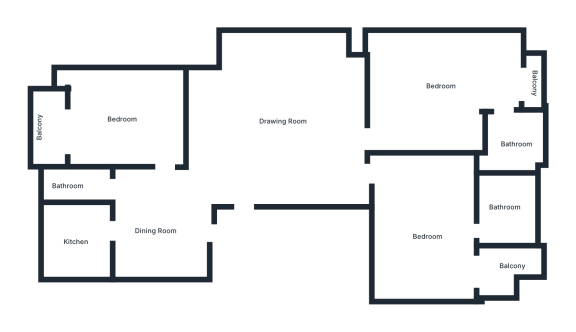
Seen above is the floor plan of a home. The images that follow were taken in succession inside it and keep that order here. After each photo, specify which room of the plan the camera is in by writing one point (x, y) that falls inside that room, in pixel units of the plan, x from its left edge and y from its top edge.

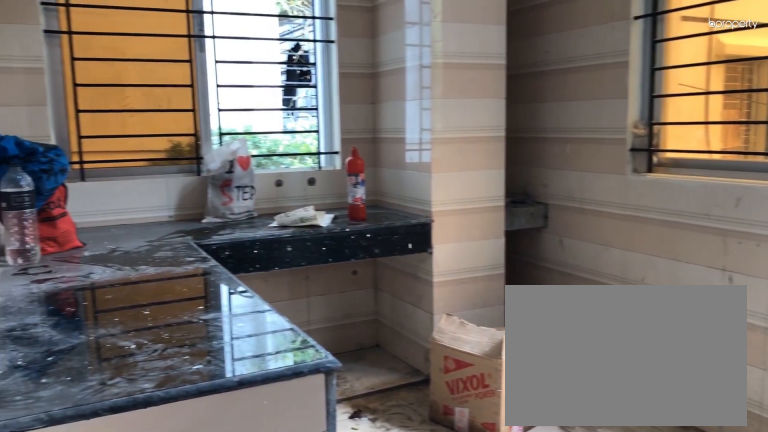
(78, 239)
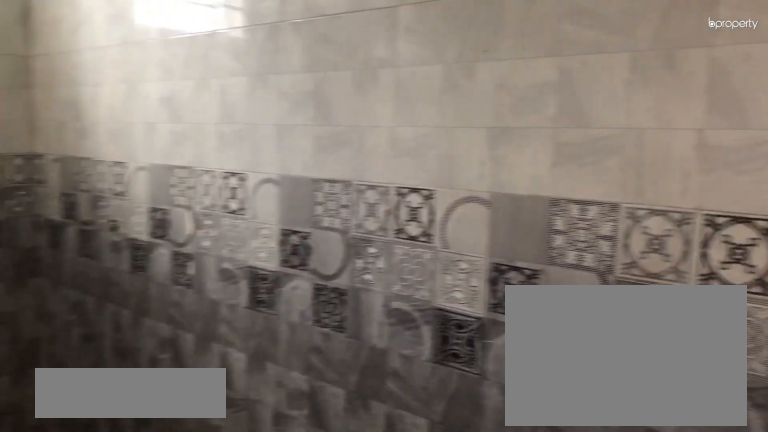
(74, 184)
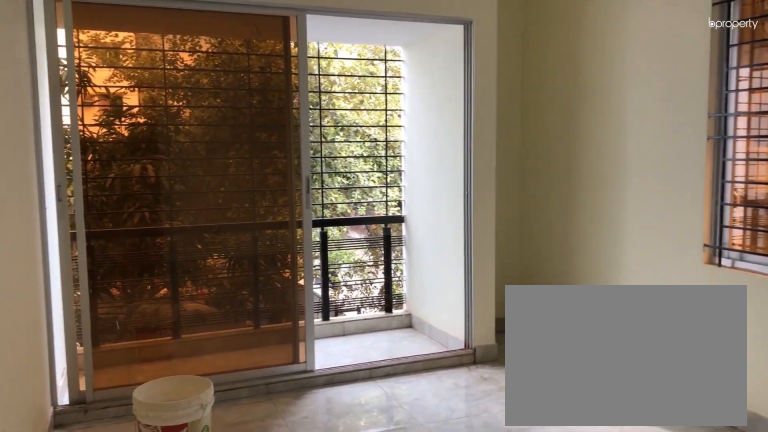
(117, 114)
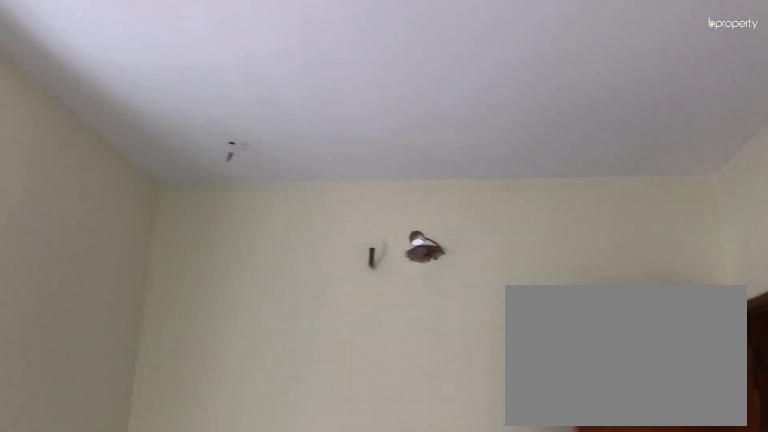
(117, 113)
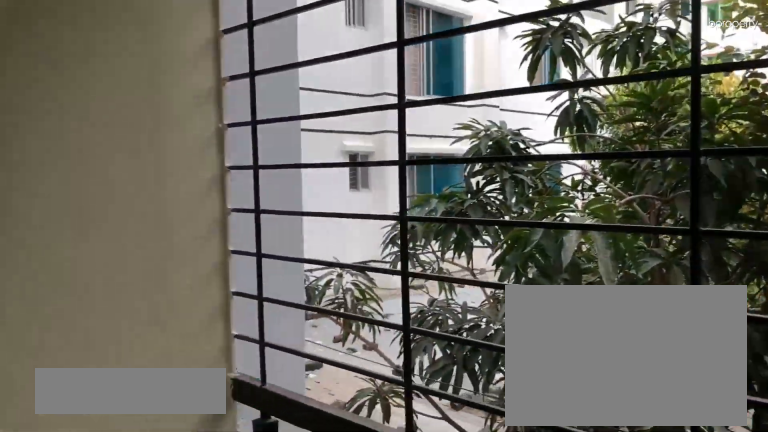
(48, 128)
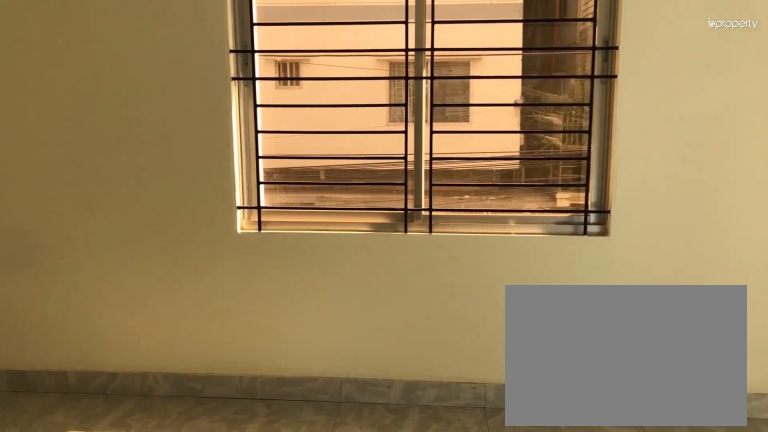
(438, 87)
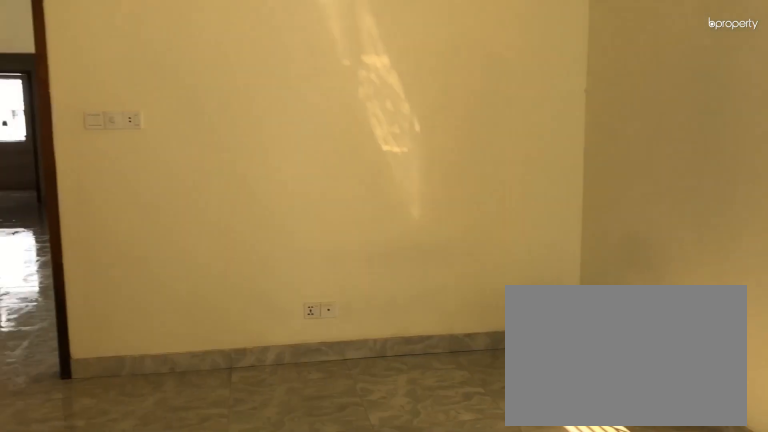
(438, 87)
